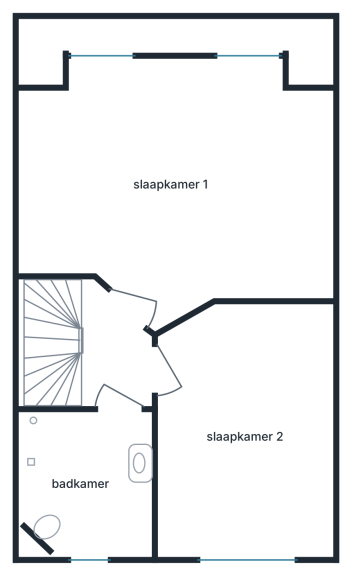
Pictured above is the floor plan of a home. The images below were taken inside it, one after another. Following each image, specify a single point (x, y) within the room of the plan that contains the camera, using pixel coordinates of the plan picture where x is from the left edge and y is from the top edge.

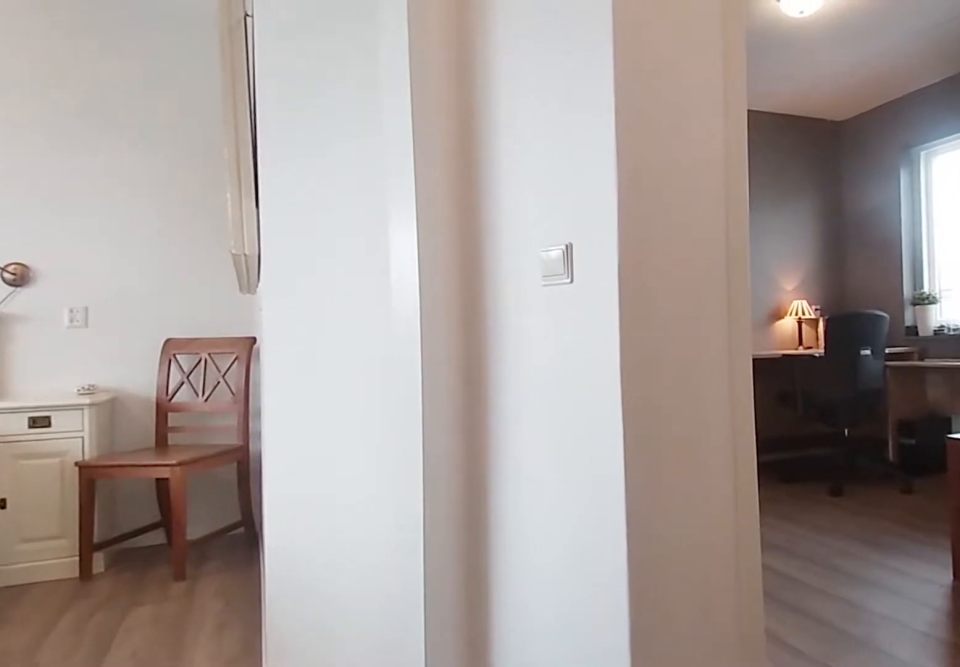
(113, 353)
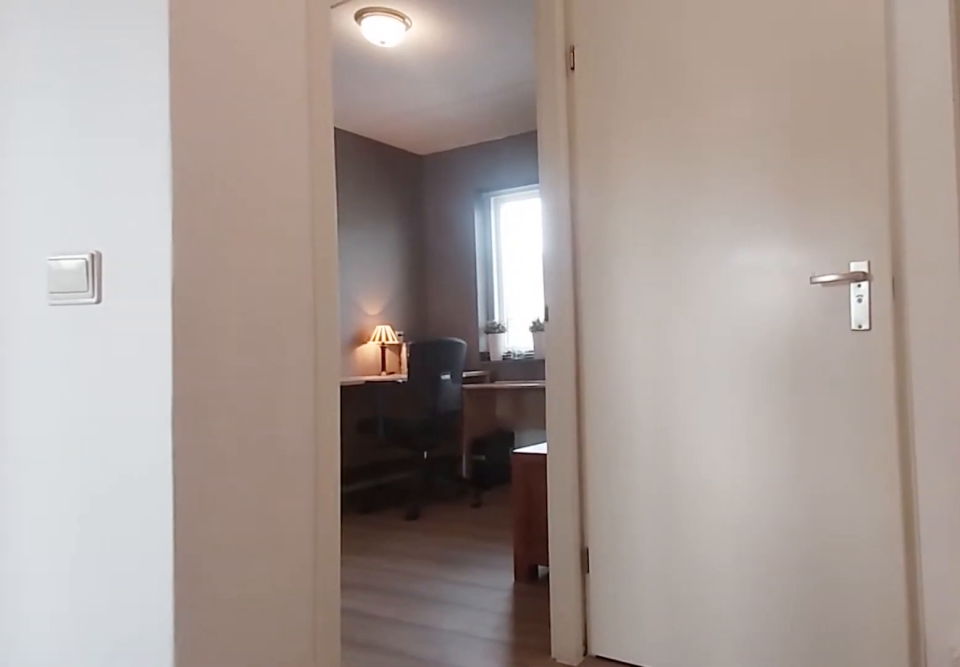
(113, 353)
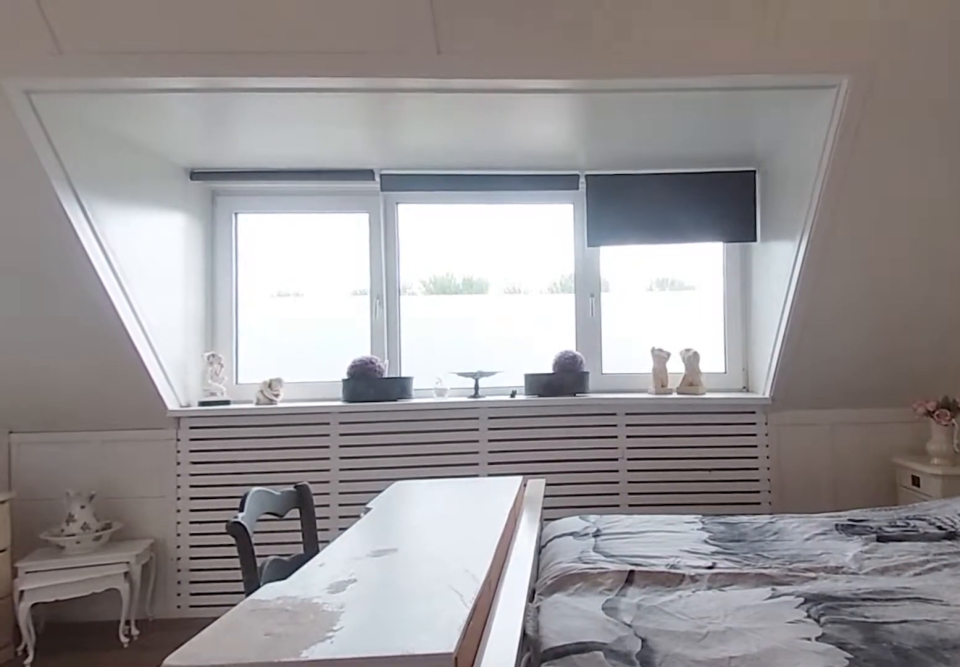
(179, 182)
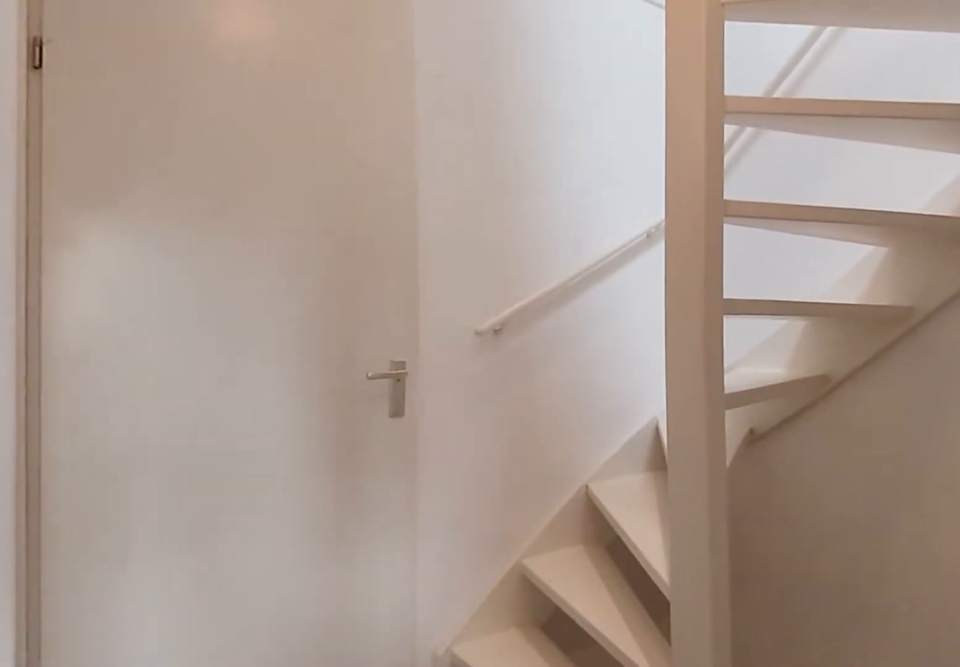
(113, 354)
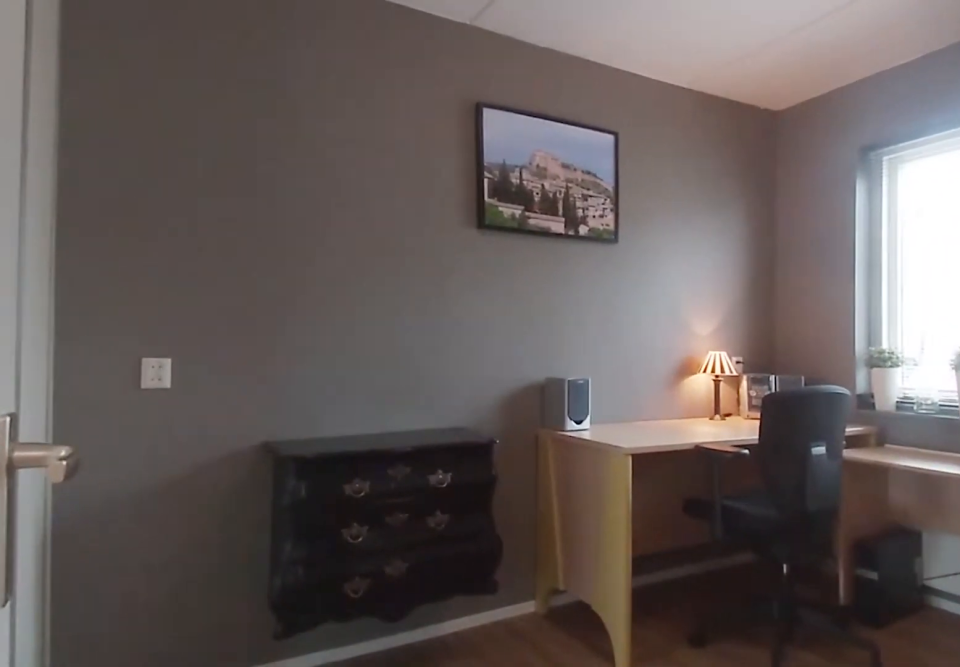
(245, 431)
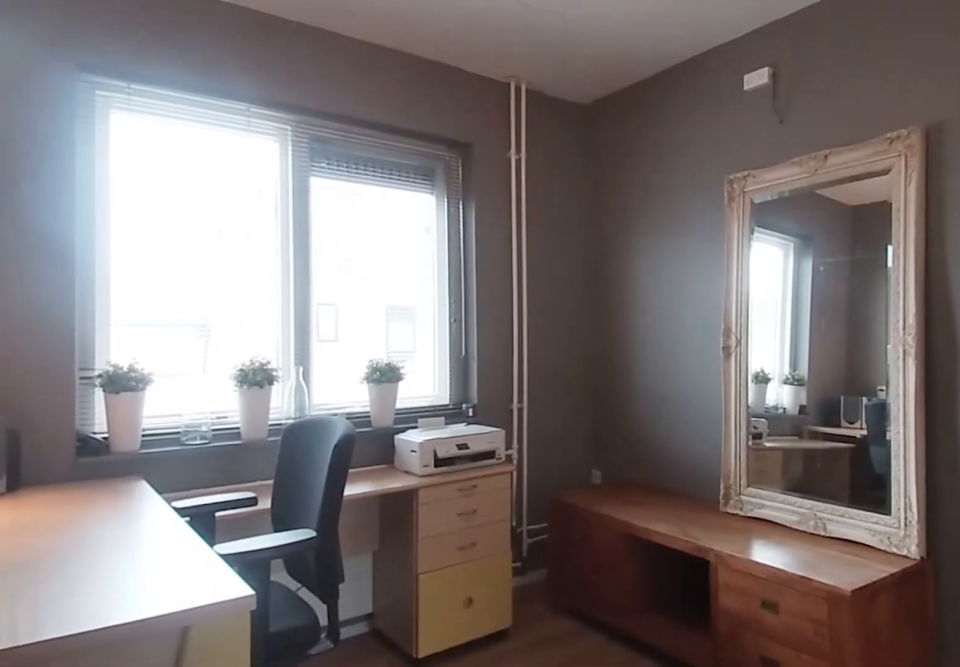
(245, 431)
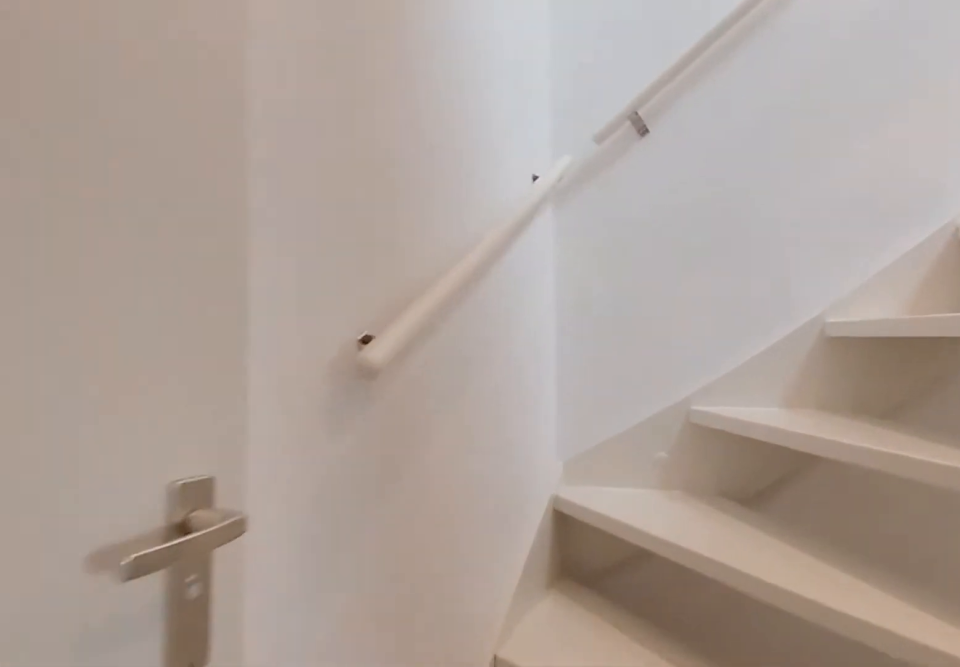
(113, 354)
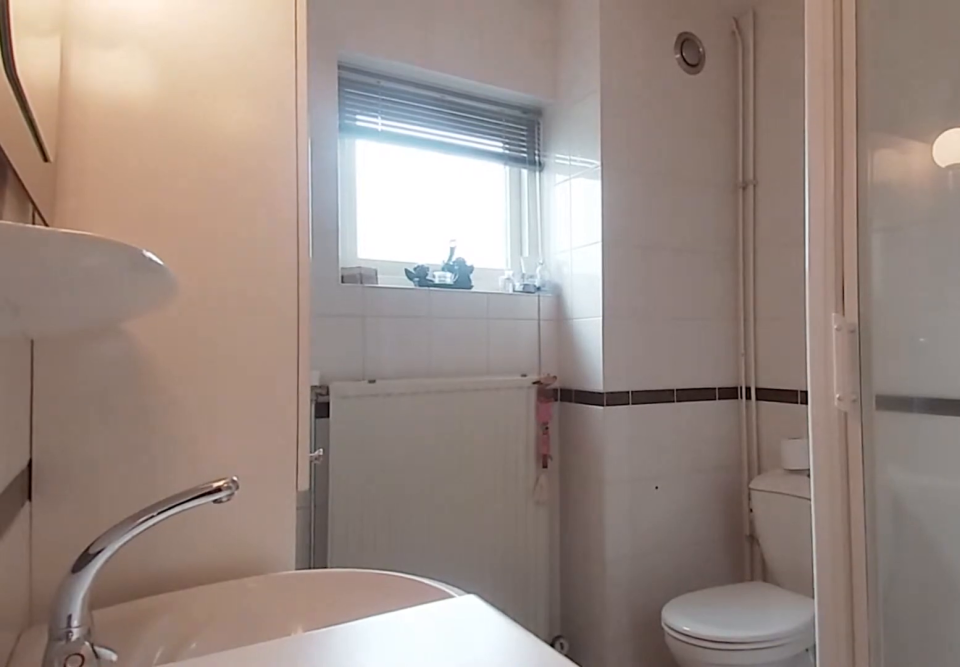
(88, 481)
